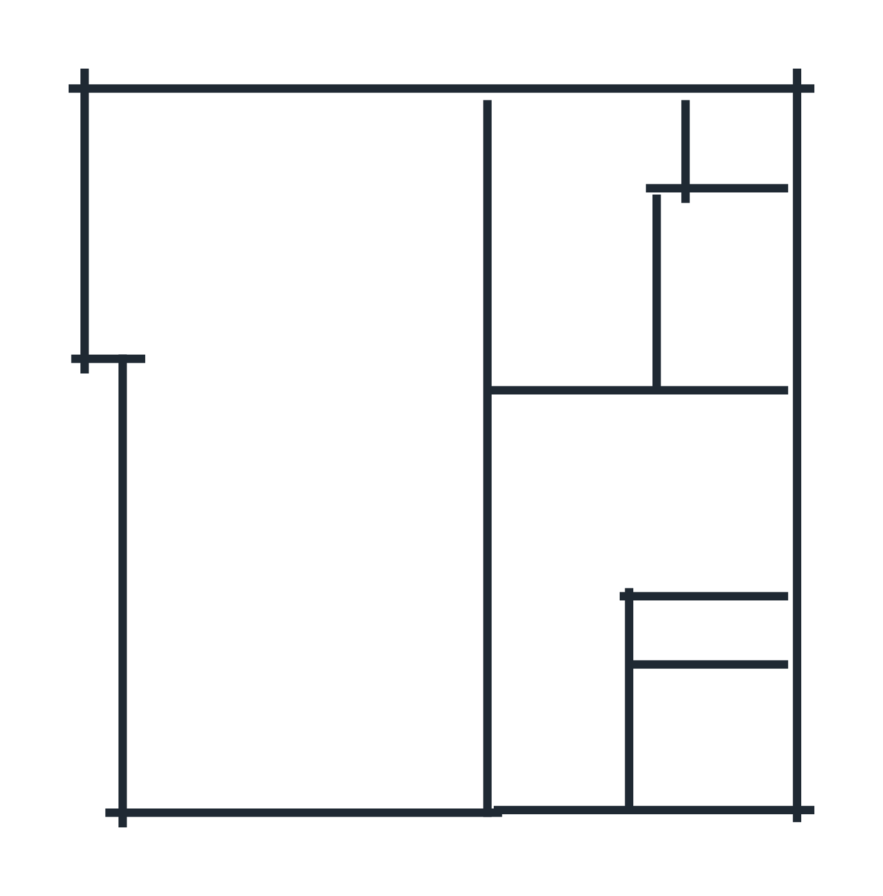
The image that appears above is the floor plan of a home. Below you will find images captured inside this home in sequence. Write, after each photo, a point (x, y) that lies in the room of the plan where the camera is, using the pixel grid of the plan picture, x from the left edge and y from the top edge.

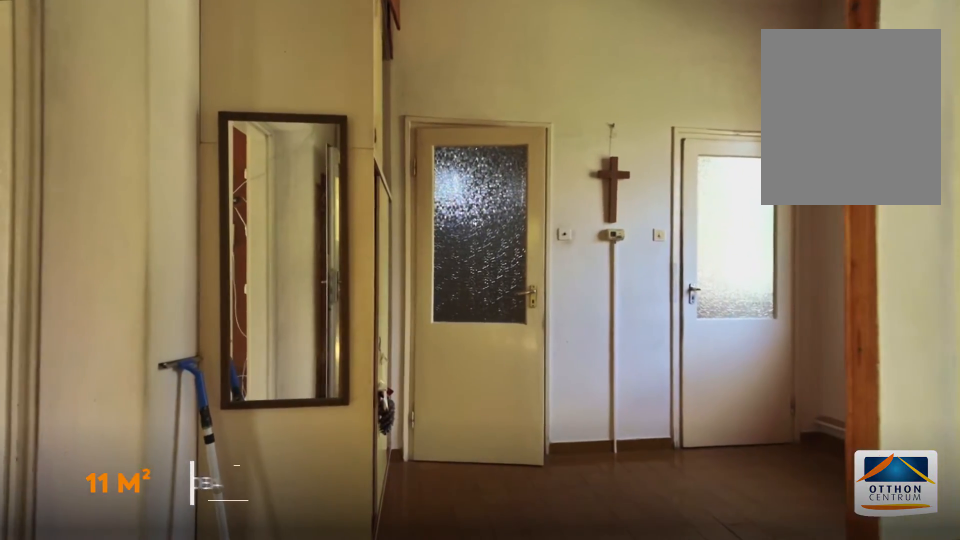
(569, 522)
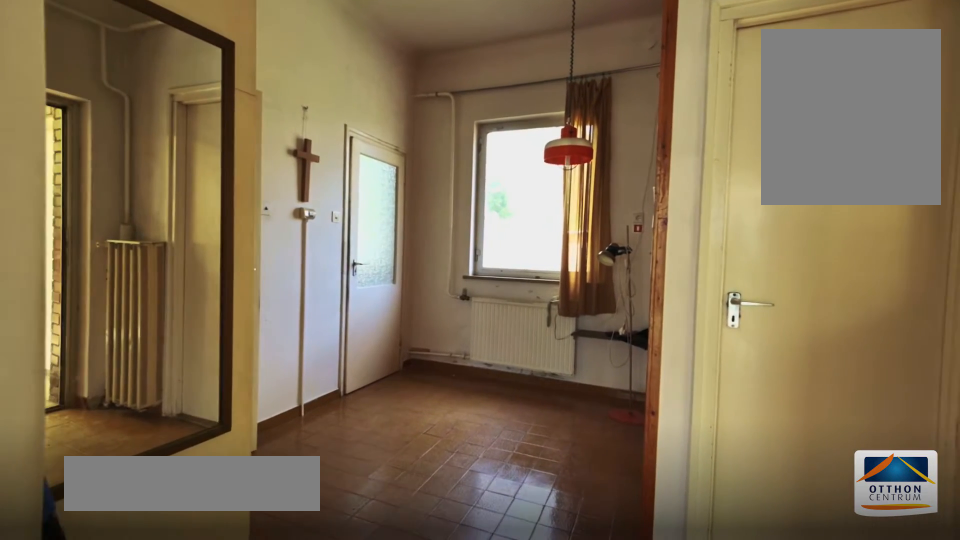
(570, 521)
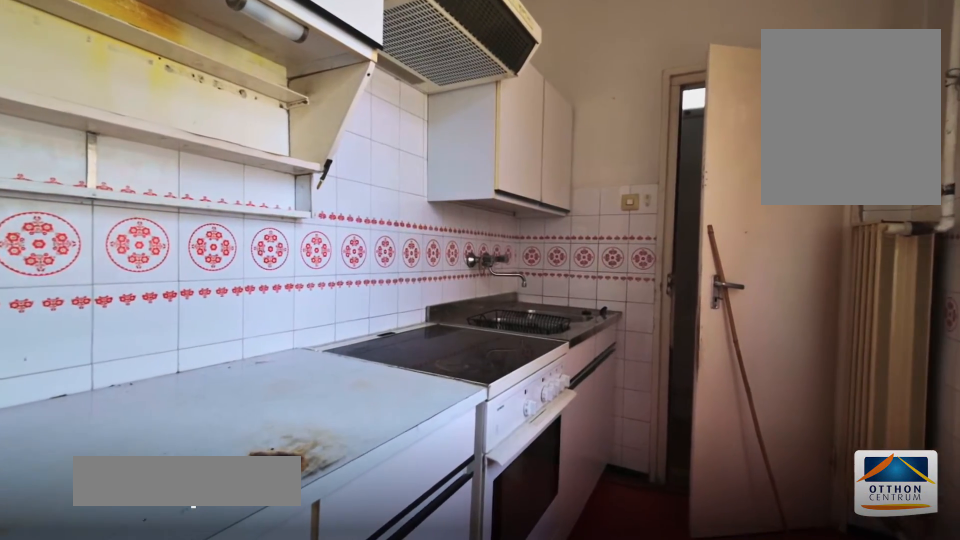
(716, 293)
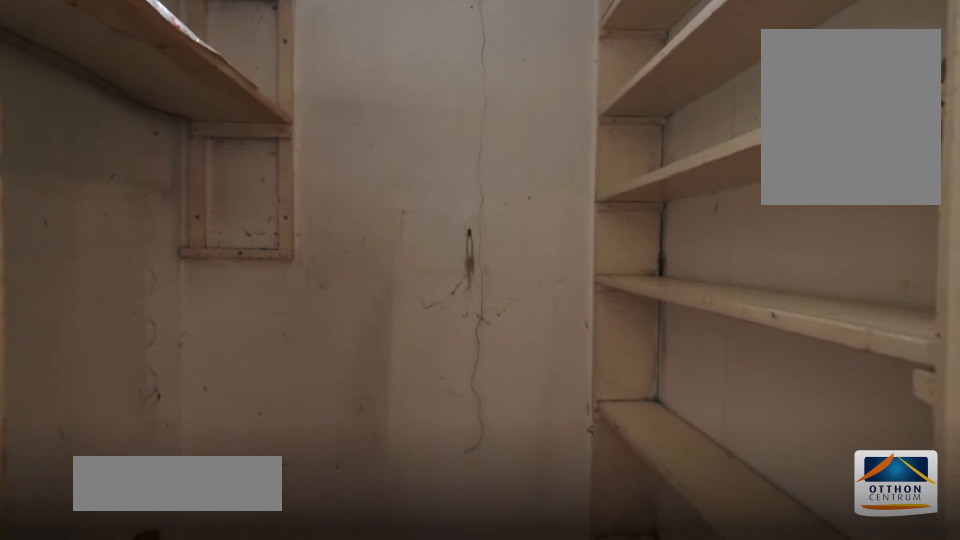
(739, 147)
